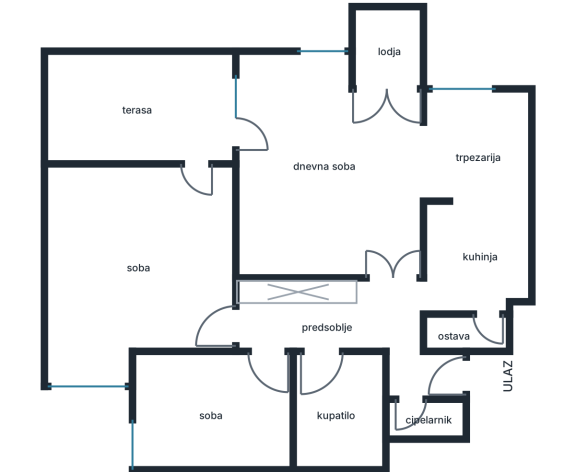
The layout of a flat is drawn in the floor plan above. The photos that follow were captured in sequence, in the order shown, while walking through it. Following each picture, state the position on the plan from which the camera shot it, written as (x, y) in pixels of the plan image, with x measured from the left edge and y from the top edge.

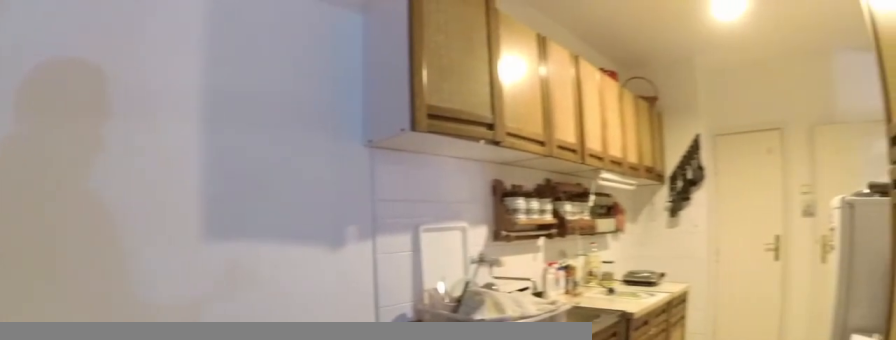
(454, 124)
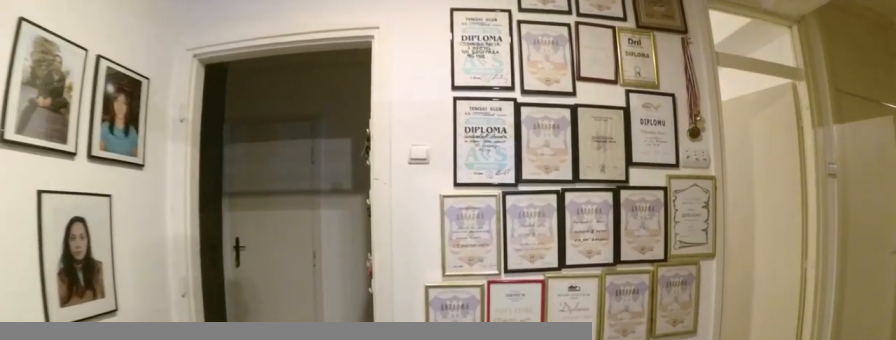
(395, 292)
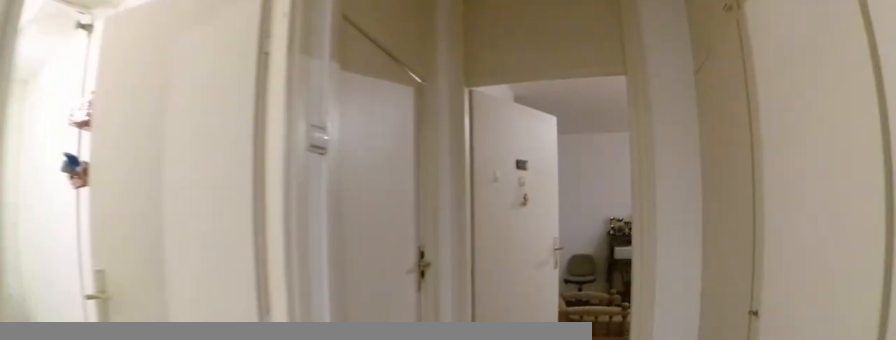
(365, 316)
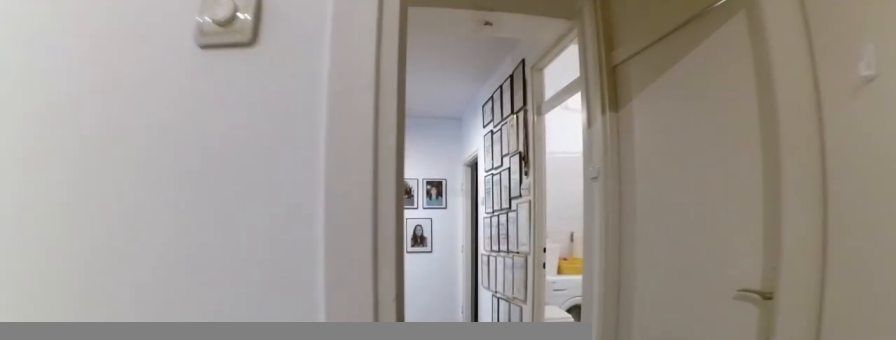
(213, 303)
